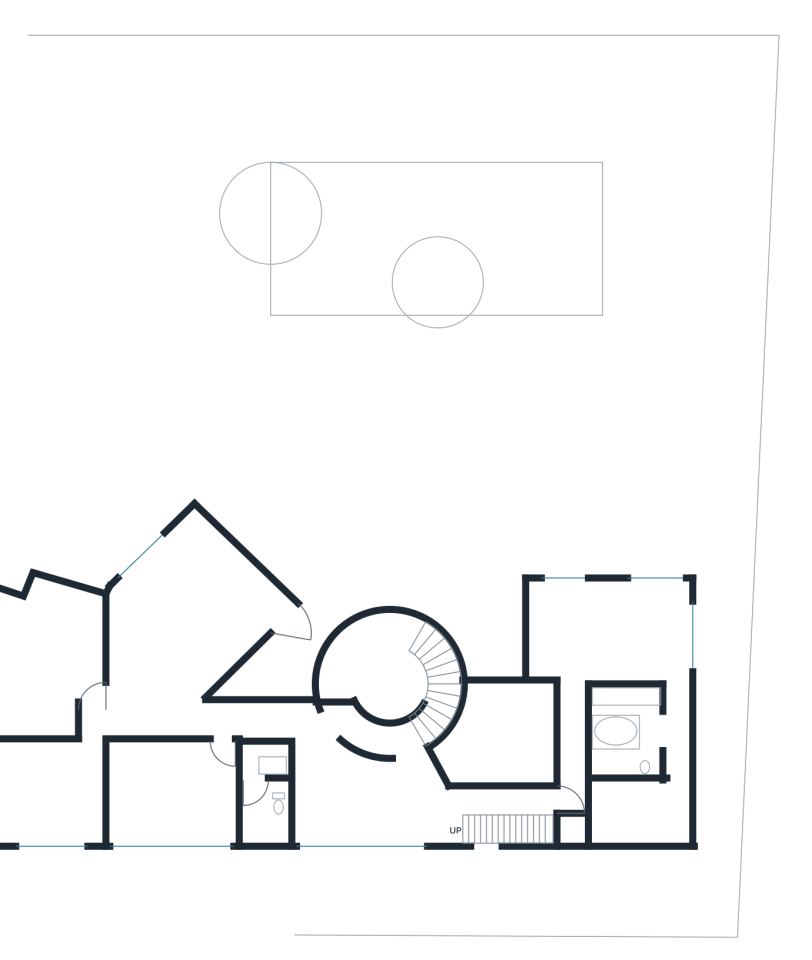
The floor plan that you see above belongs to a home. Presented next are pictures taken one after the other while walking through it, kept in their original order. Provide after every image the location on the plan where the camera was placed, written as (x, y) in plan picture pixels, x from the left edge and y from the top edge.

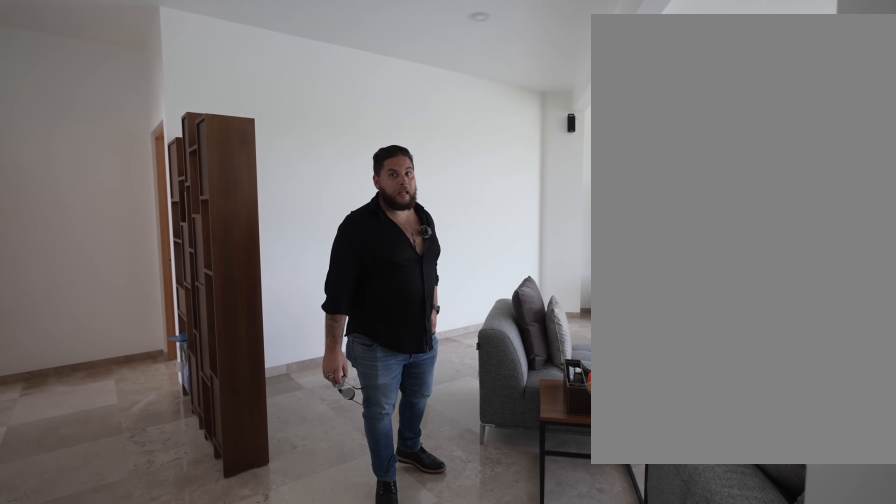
(221, 724)
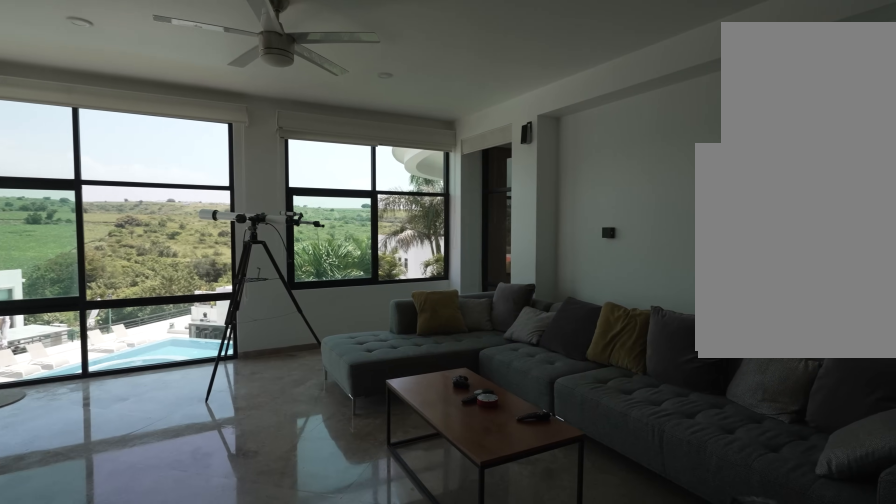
(167, 644)
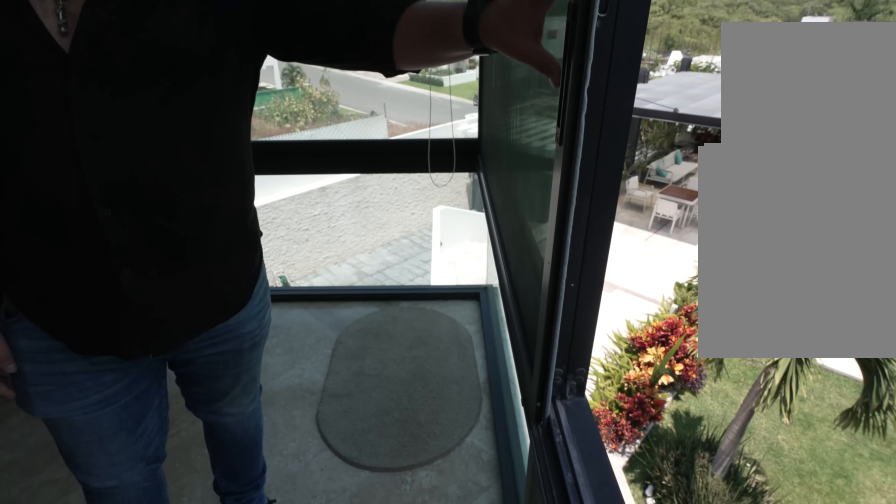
(195, 545)
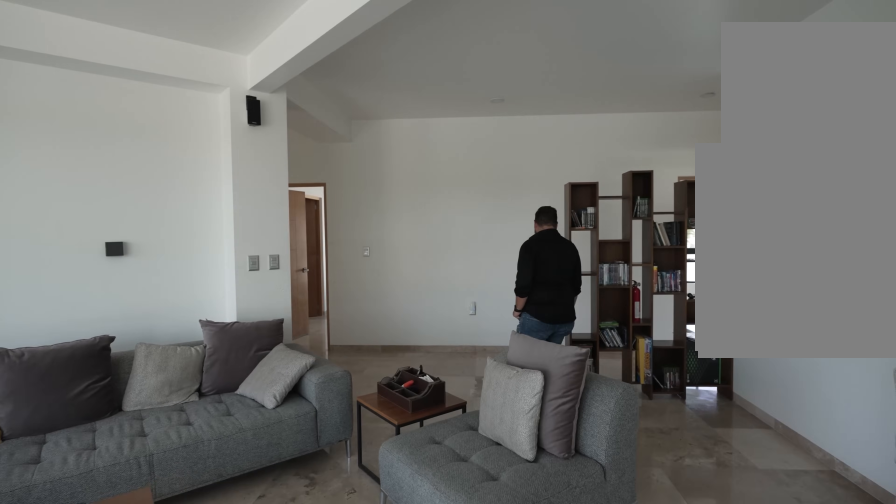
(193, 546)
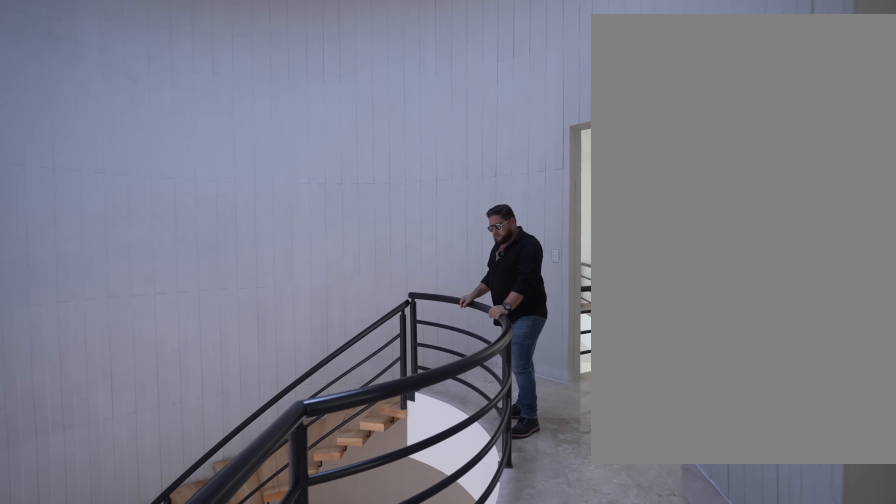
(341, 724)
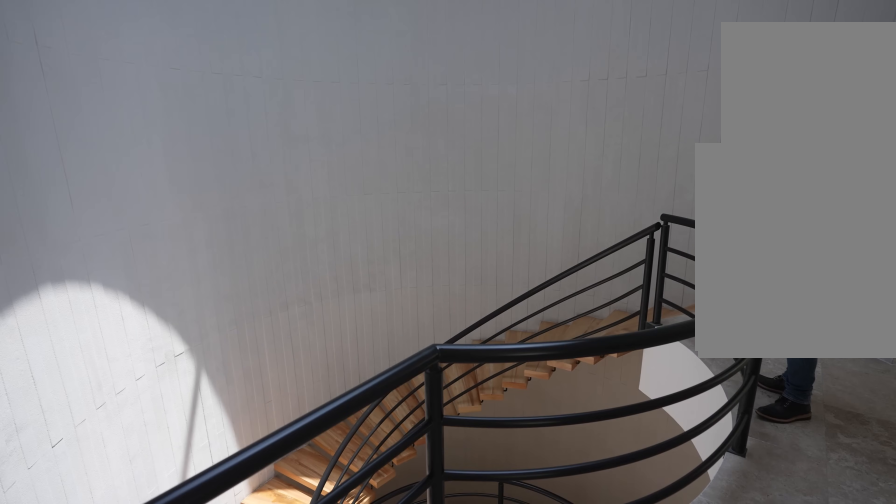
(341, 724)
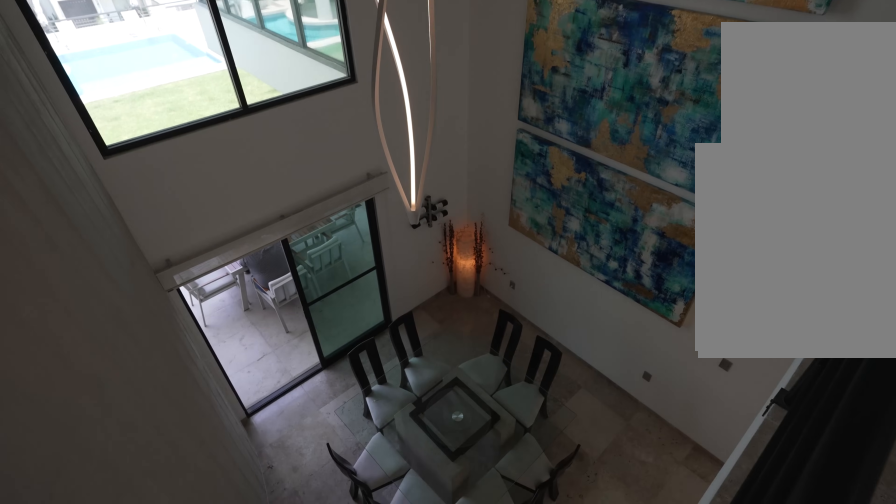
(442, 792)
